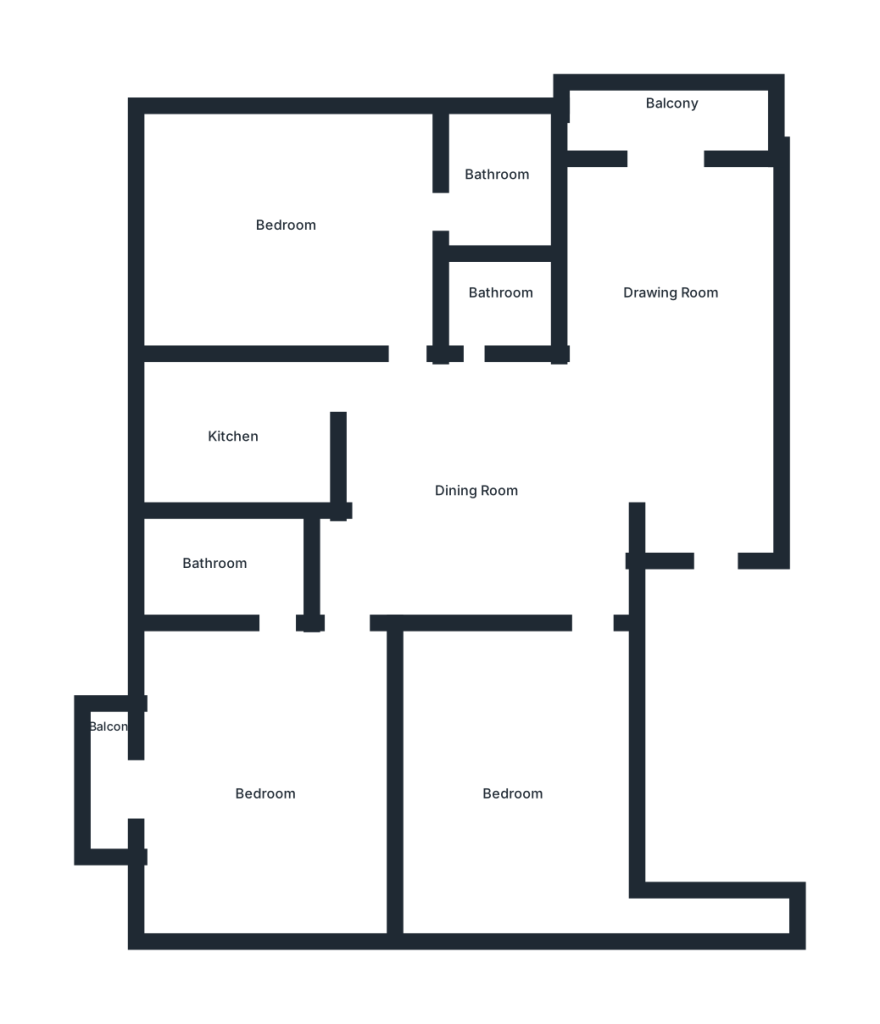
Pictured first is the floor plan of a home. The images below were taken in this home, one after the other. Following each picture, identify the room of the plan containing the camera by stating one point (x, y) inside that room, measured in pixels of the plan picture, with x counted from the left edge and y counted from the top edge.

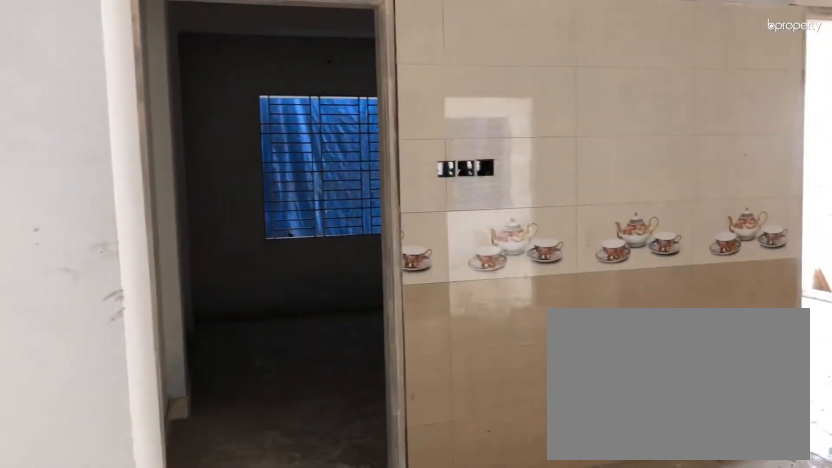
(477, 493)
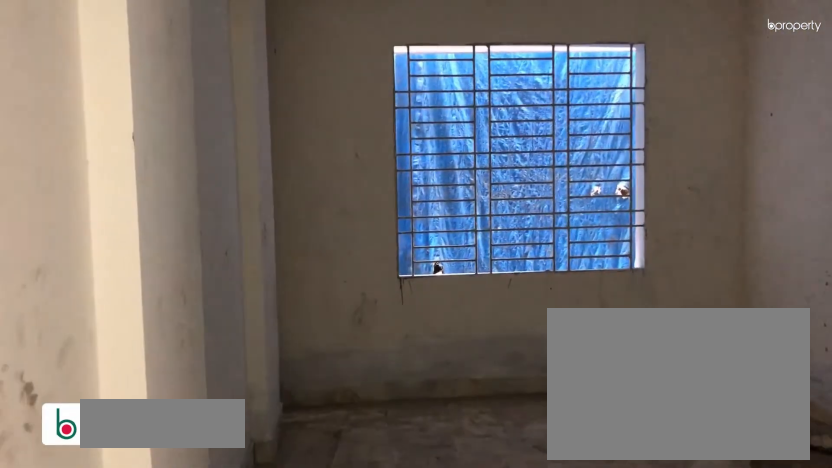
(506, 788)
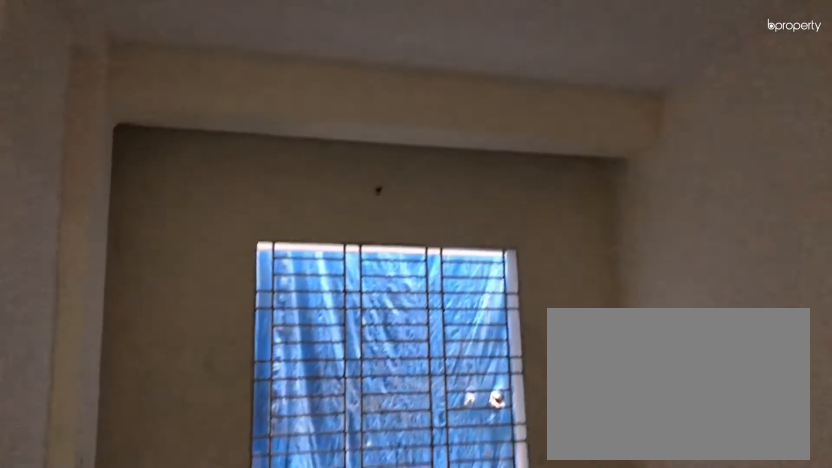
(506, 788)
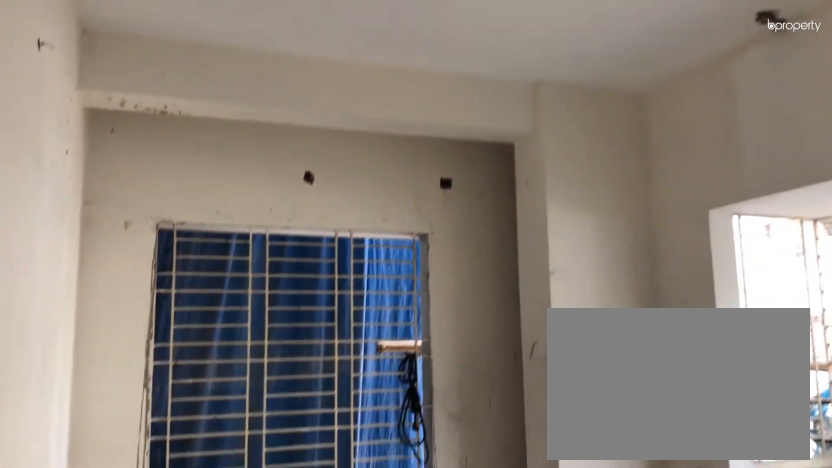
(269, 785)
